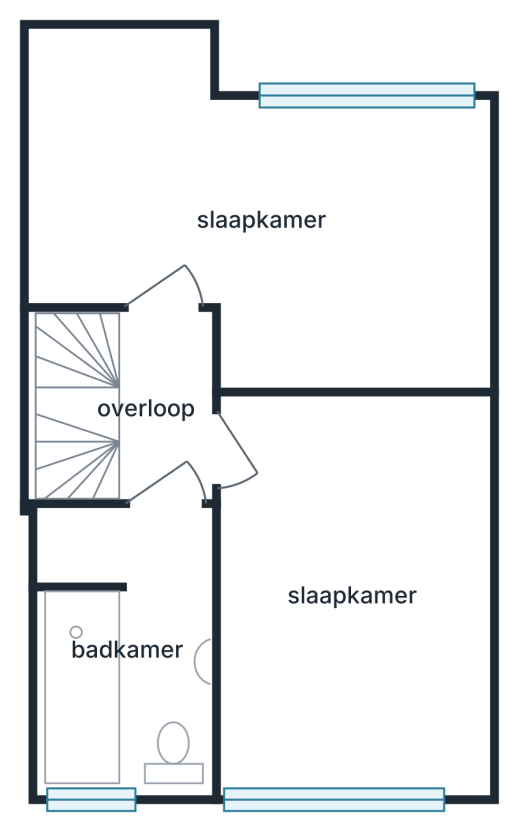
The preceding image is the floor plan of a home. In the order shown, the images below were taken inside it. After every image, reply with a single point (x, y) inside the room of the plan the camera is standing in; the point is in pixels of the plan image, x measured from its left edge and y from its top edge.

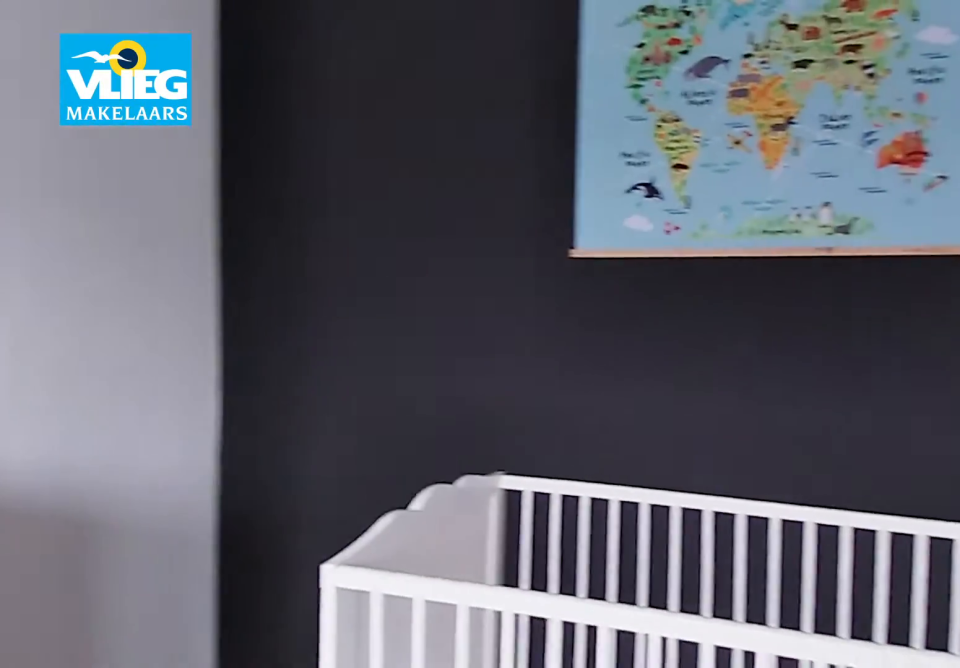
(87, 167)
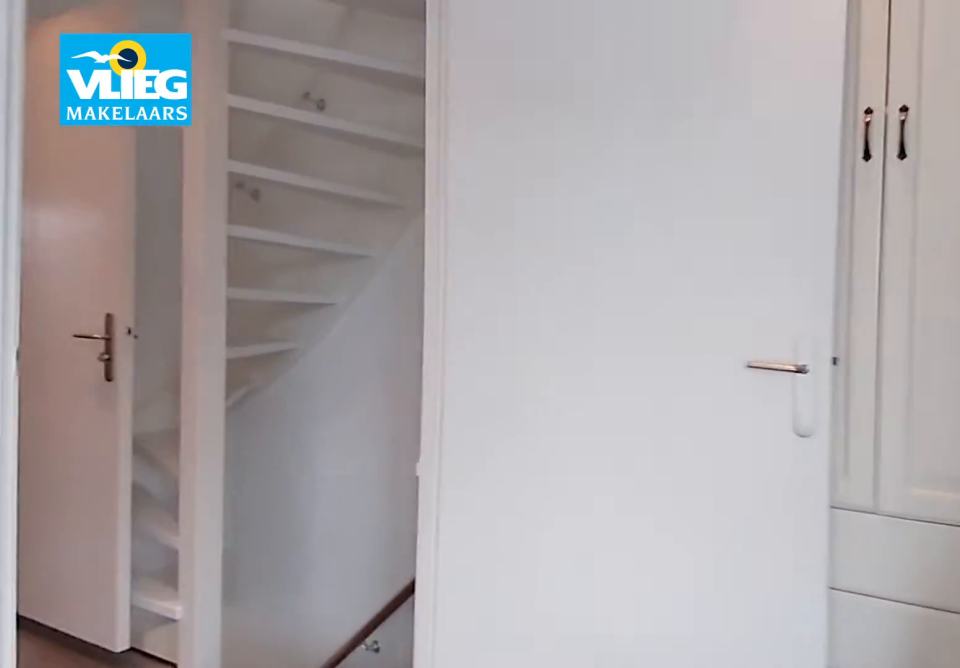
(87, 167)
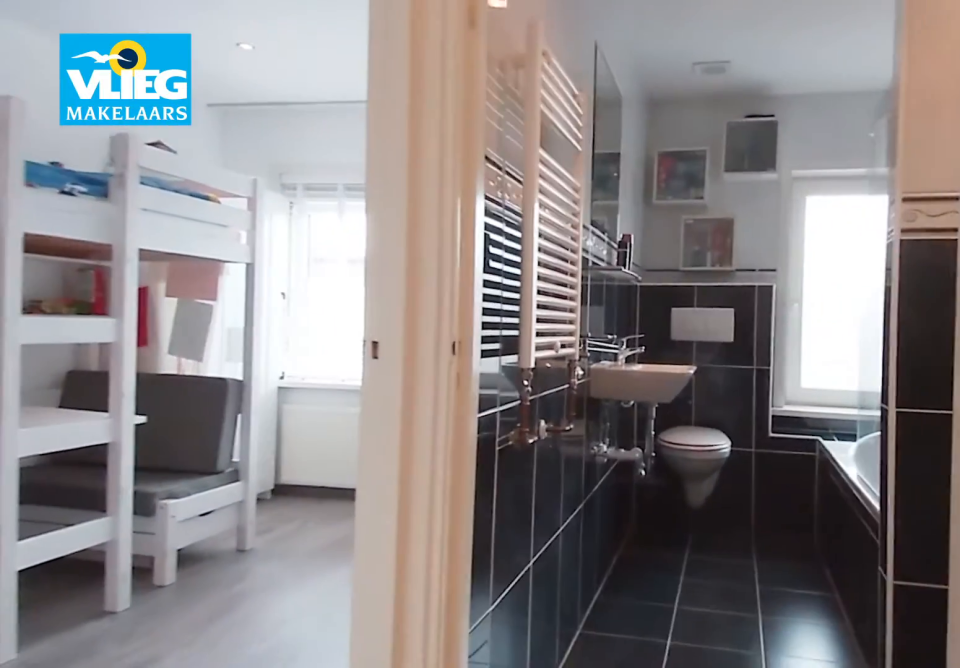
(158, 431)
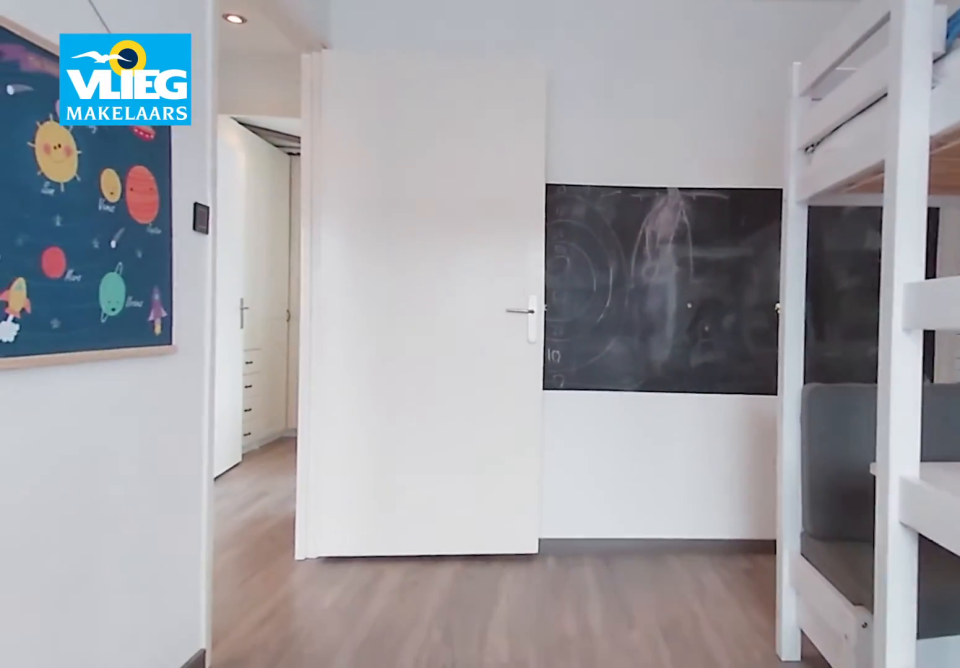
(270, 706)
